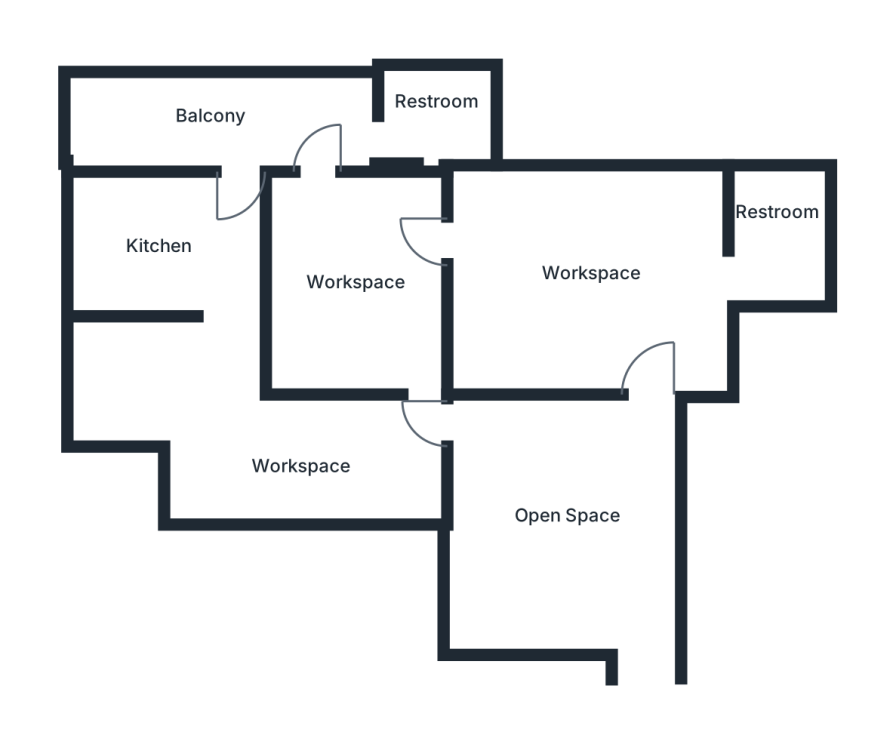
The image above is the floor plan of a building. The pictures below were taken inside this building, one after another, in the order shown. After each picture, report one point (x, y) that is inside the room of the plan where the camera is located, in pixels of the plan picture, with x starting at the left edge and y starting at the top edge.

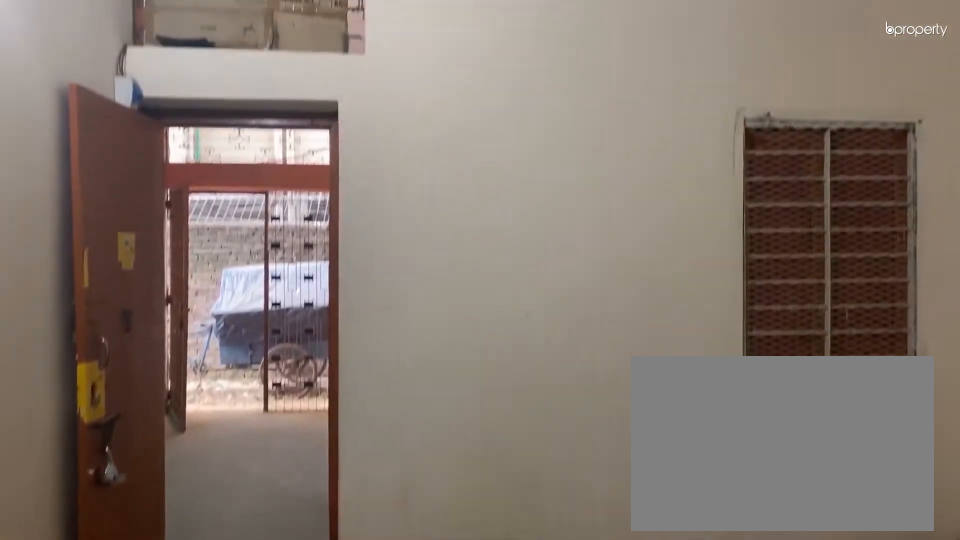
(560, 510)
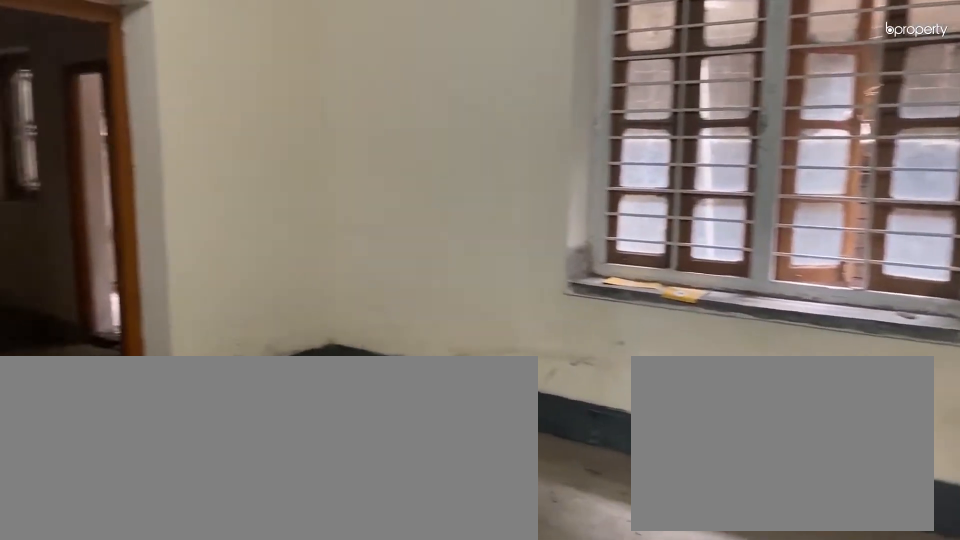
(582, 268)
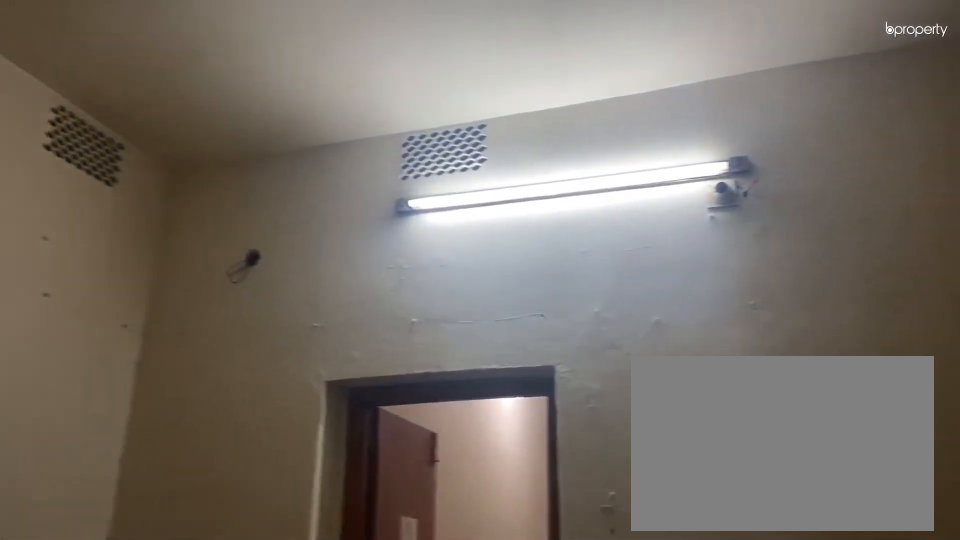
(582, 268)
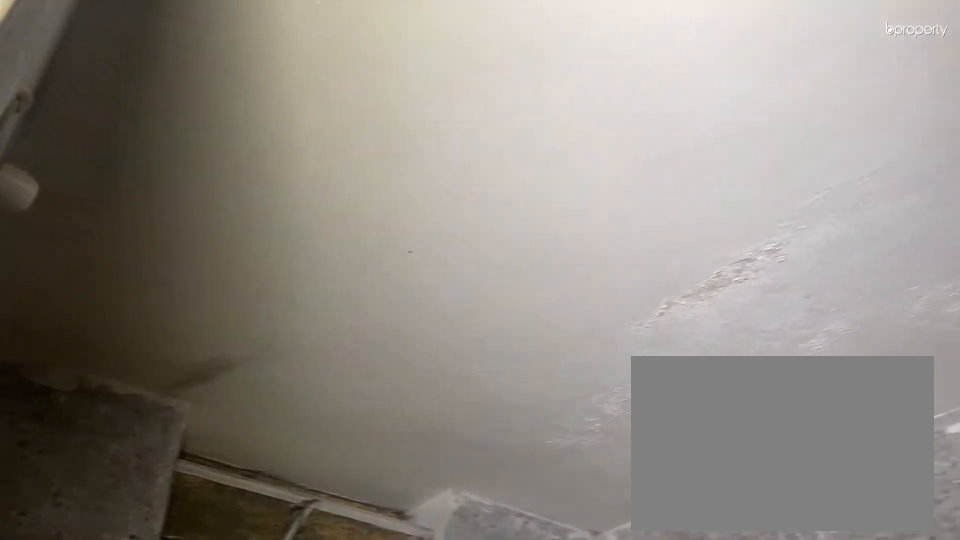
(774, 231)
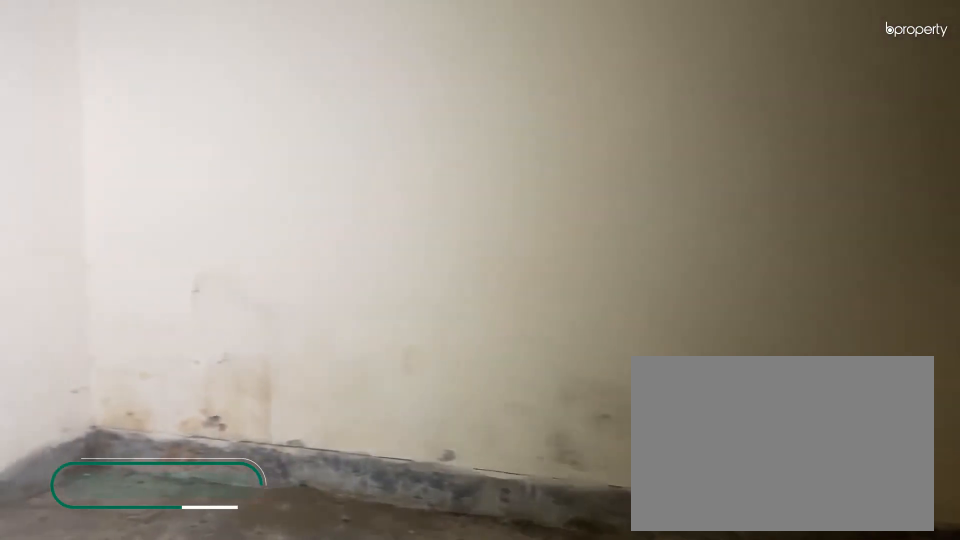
(347, 277)
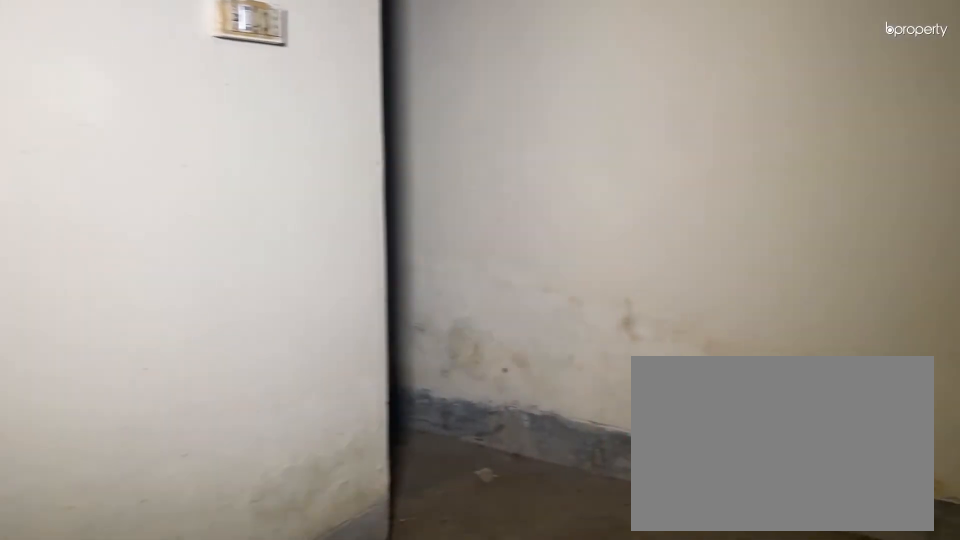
(238, 446)
